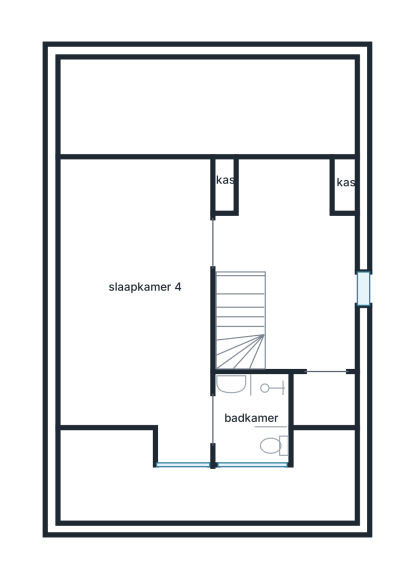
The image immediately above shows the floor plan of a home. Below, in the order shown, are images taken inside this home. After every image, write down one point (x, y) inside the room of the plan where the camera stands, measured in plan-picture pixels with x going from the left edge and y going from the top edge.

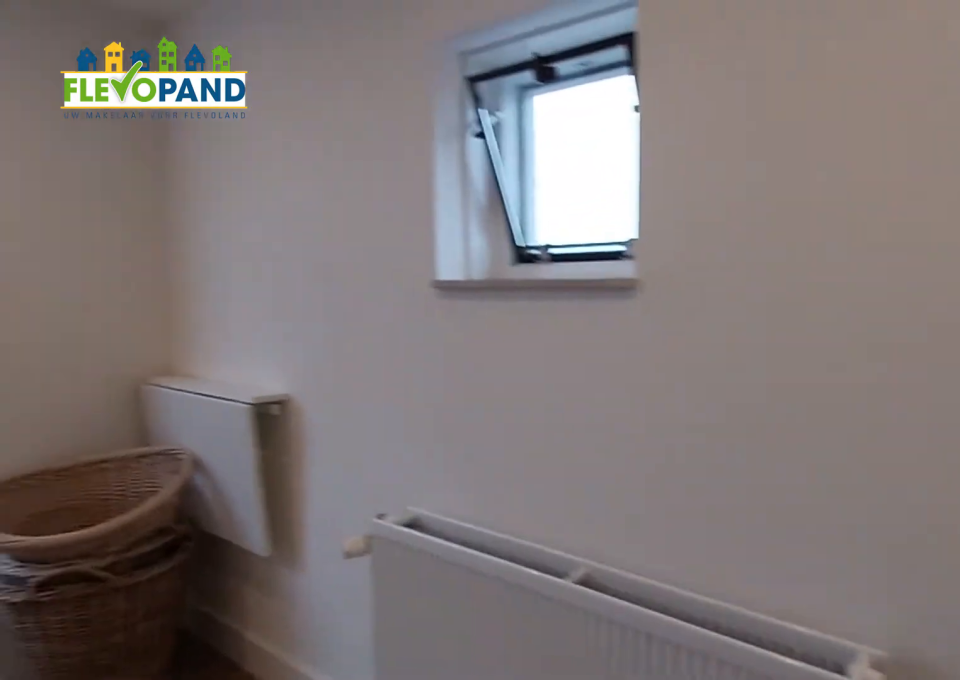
(301, 254)
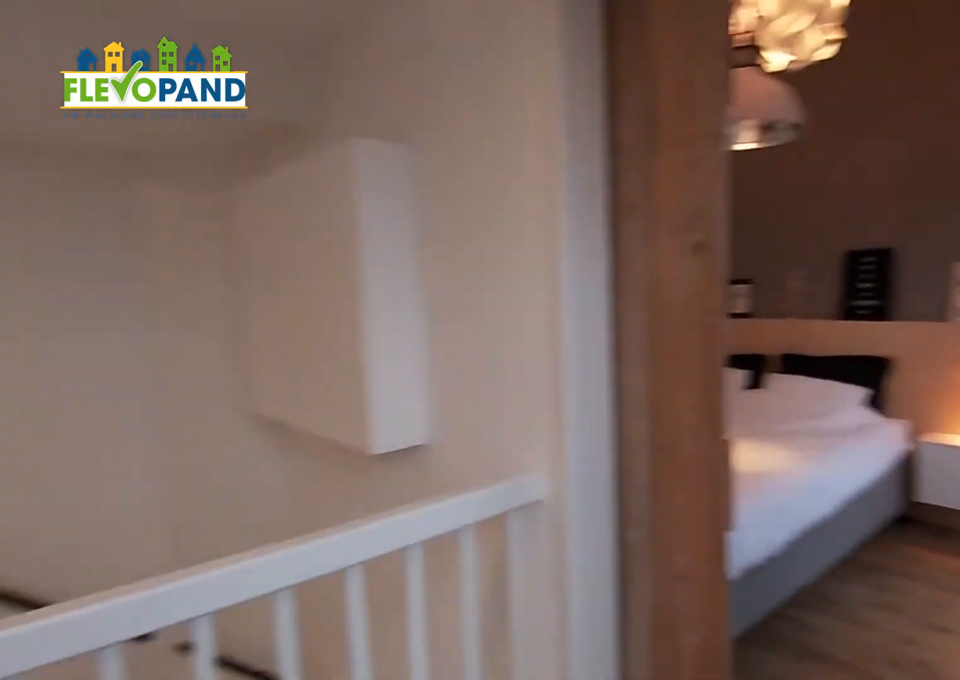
(301, 254)
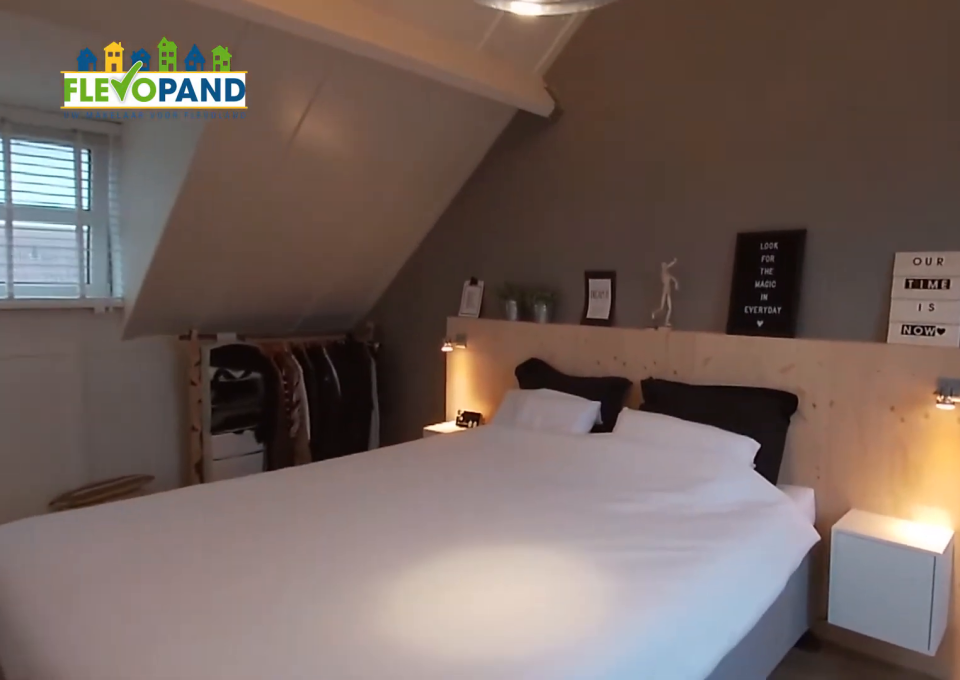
(142, 335)
